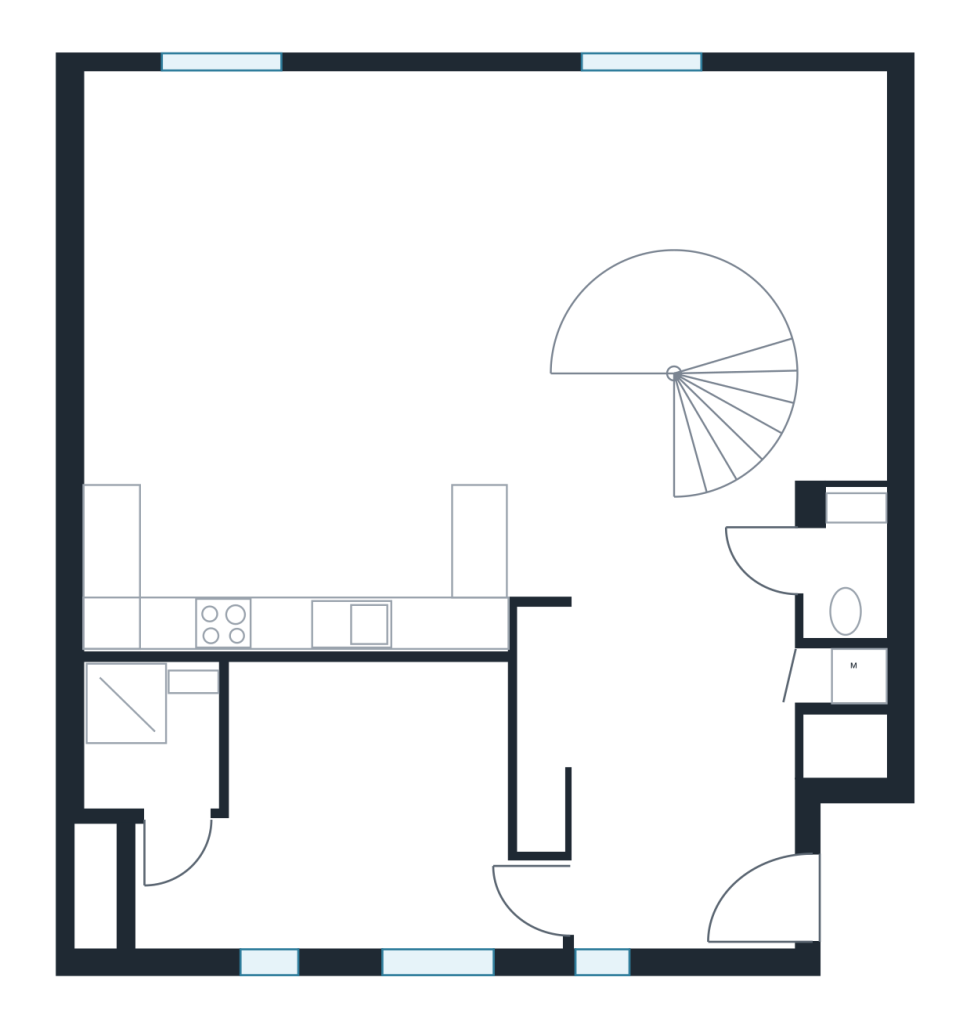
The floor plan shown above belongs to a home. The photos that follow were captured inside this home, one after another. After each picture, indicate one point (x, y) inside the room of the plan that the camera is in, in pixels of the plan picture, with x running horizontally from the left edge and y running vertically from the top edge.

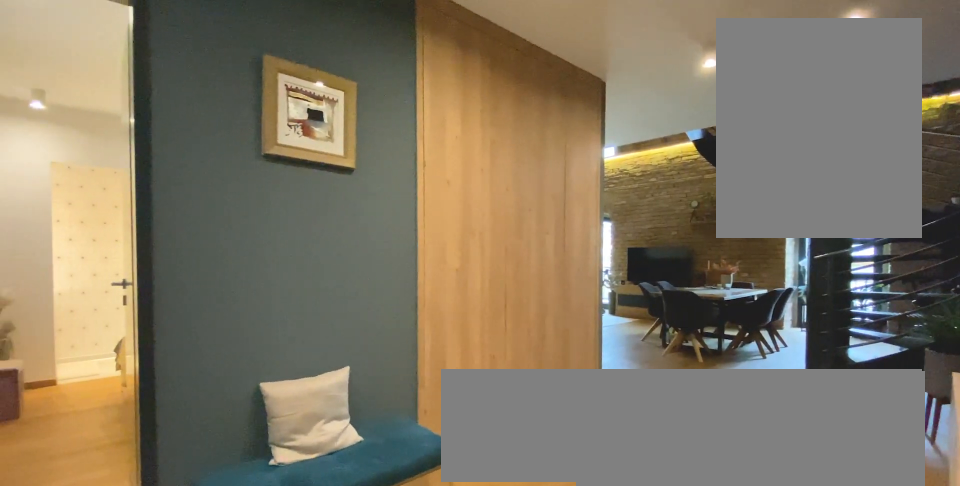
(690, 789)
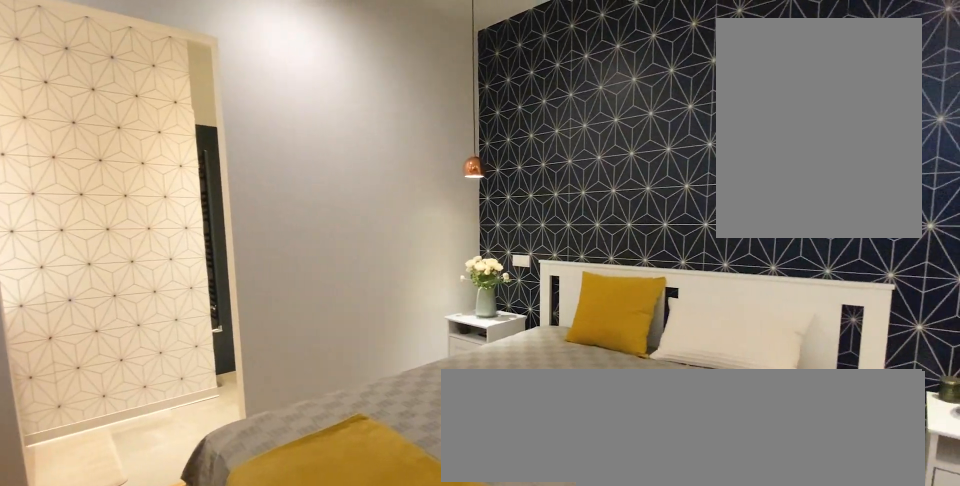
(358, 789)
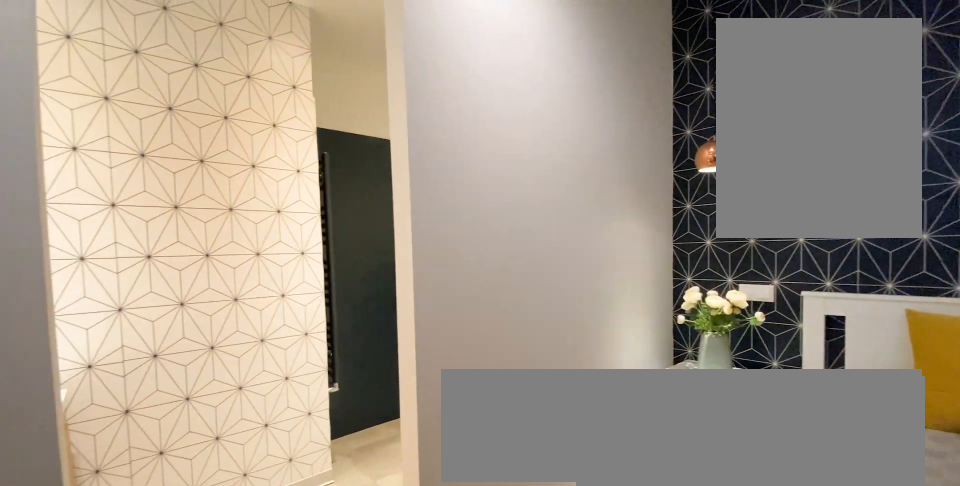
(359, 789)
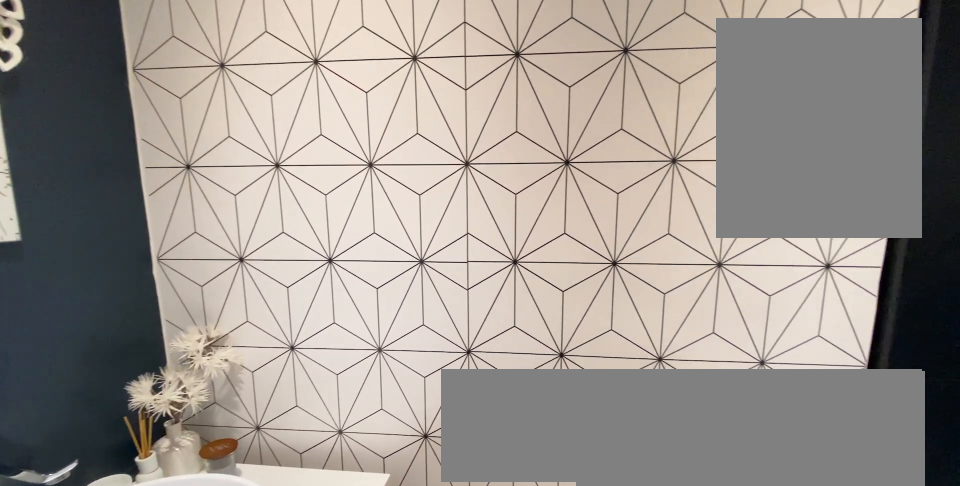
(163, 789)
